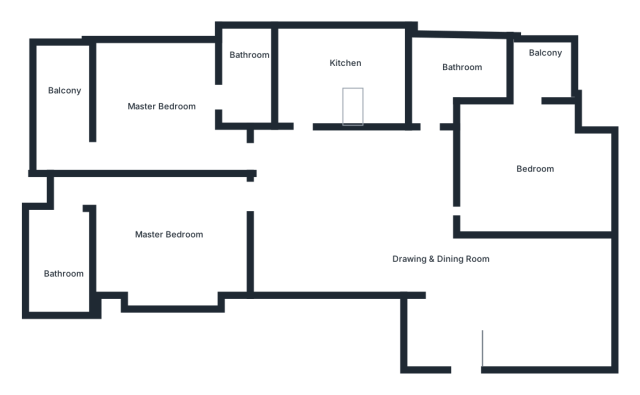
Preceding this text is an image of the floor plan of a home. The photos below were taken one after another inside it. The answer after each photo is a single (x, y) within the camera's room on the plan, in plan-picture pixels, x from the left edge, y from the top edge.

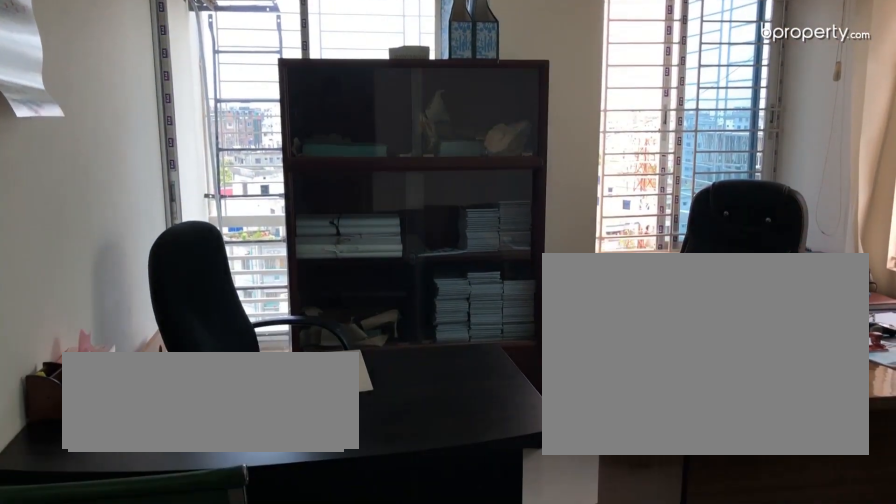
(153, 106)
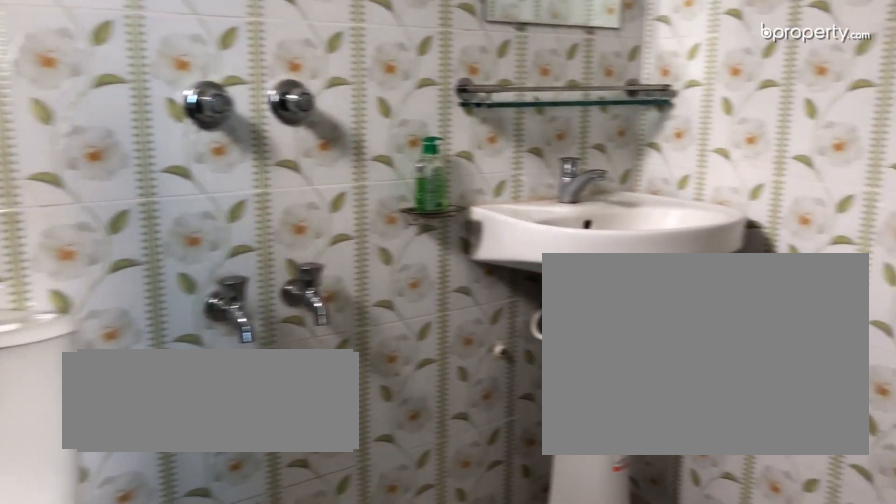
(241, 88)
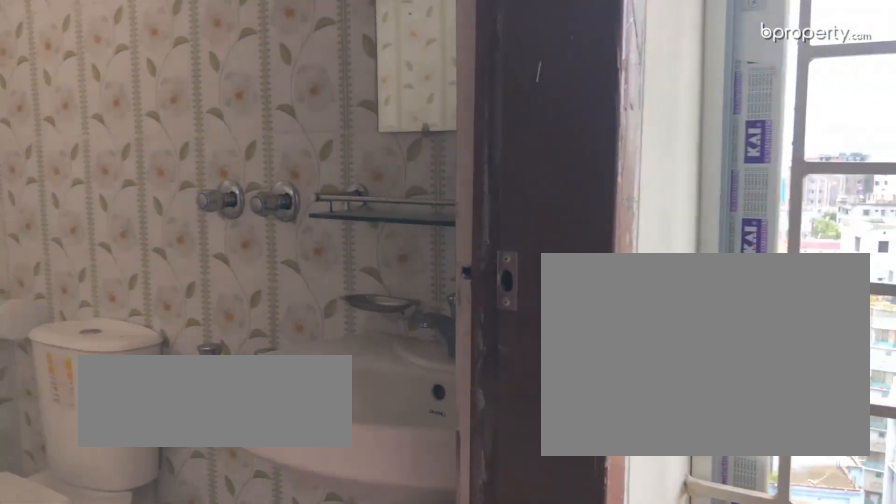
(50, 259)
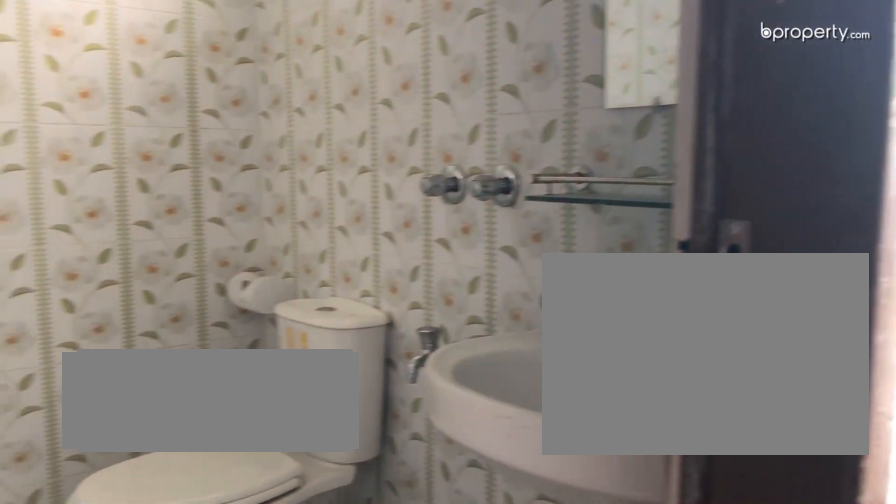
(50, 259)
